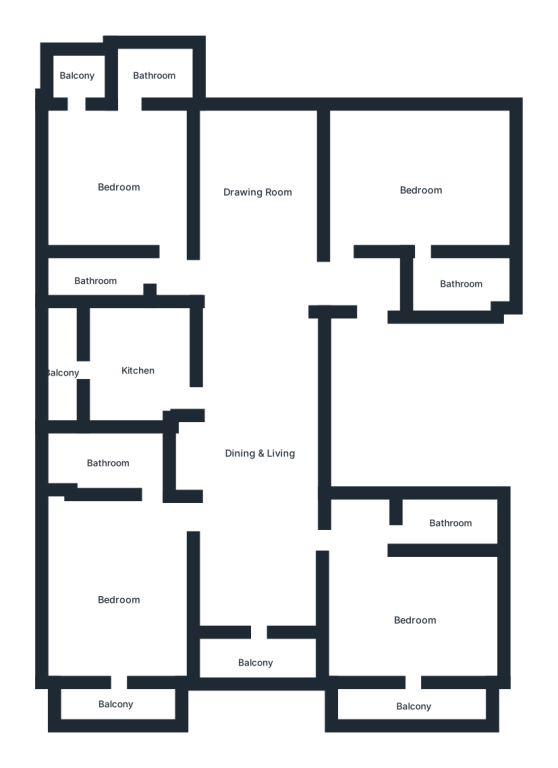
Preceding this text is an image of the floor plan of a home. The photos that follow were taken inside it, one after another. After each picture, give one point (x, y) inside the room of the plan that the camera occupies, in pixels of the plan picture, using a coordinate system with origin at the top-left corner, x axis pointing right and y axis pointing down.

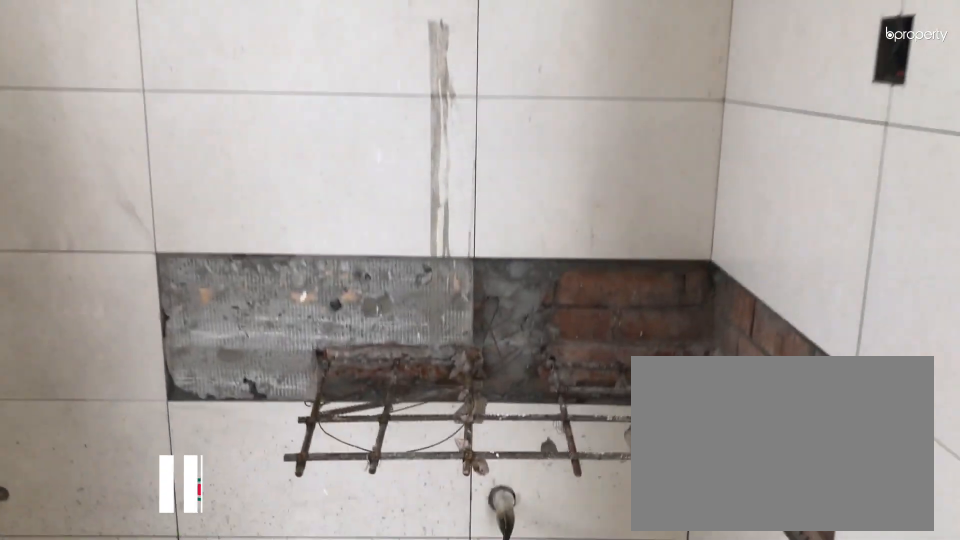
(463, 284)
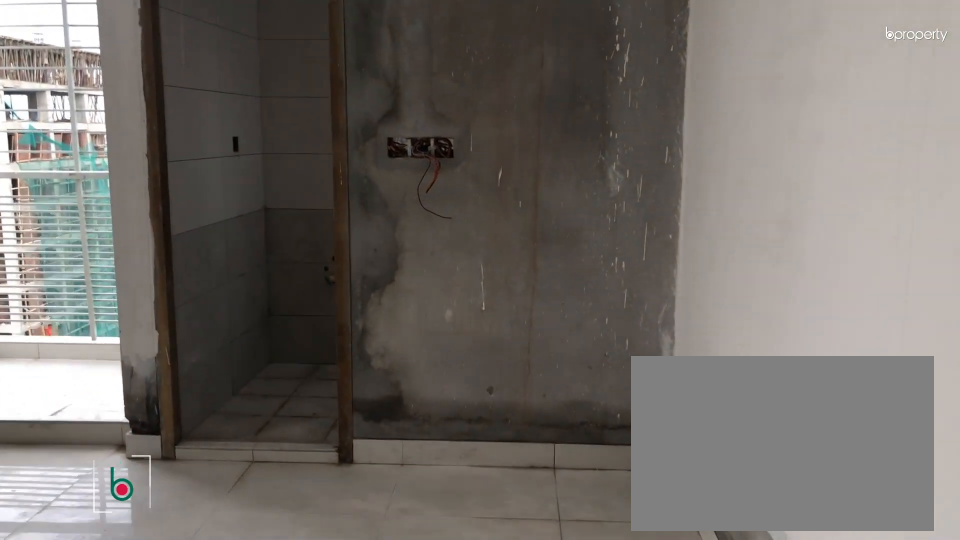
(120, 185)
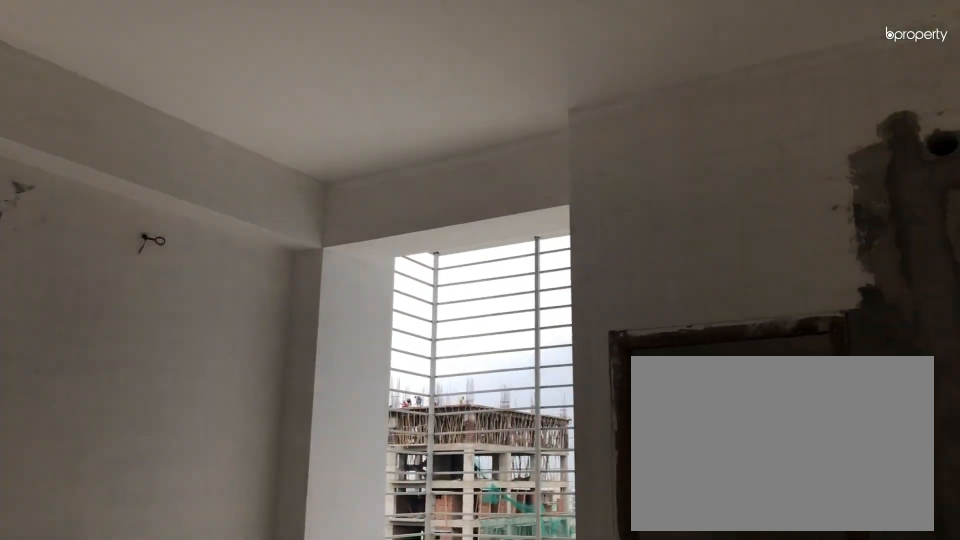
(120, 185)
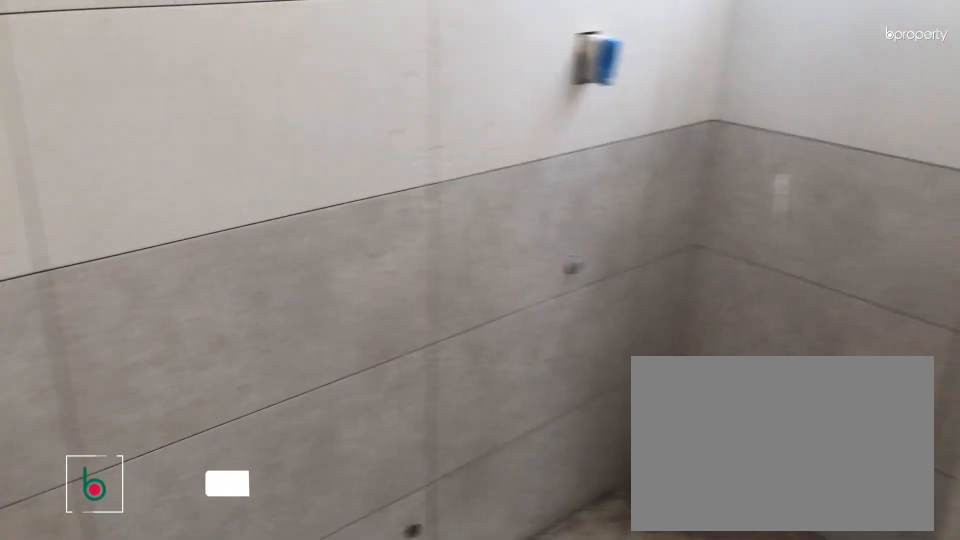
(152, 74)
